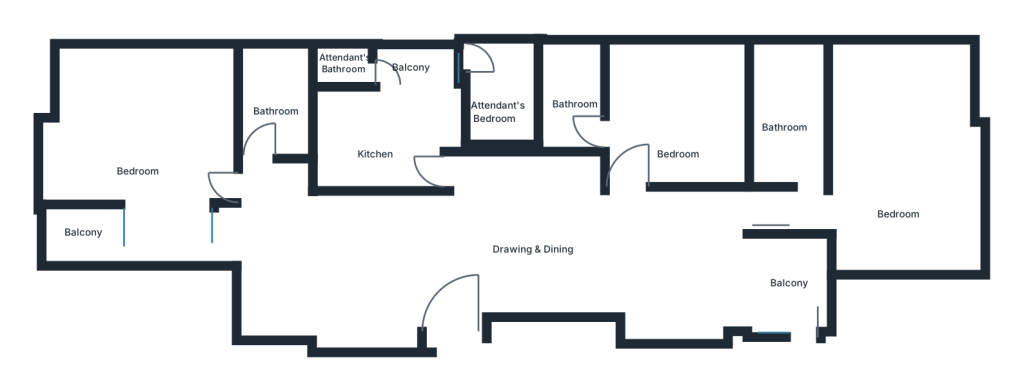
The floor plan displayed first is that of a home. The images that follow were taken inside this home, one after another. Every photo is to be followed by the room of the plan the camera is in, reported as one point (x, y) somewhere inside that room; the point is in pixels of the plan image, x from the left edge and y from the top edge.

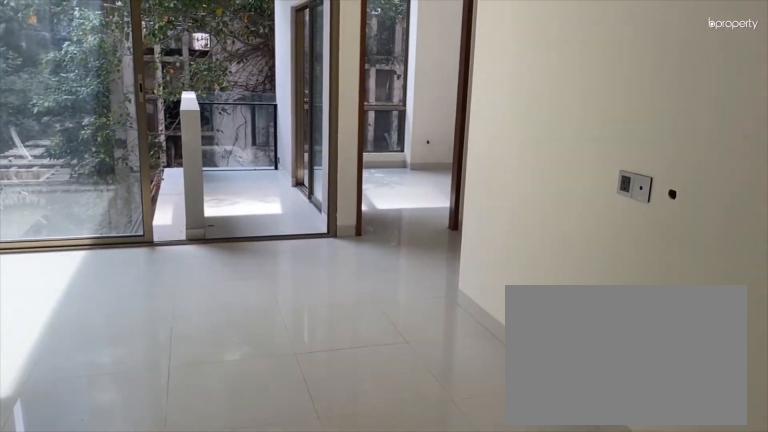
(379, 268)
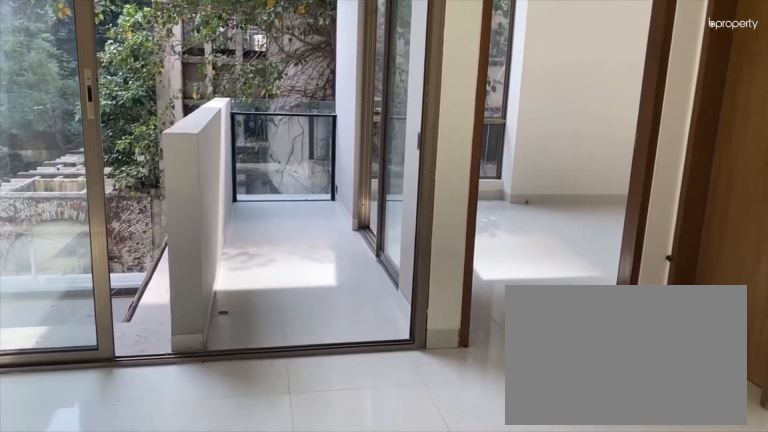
(379, 268)
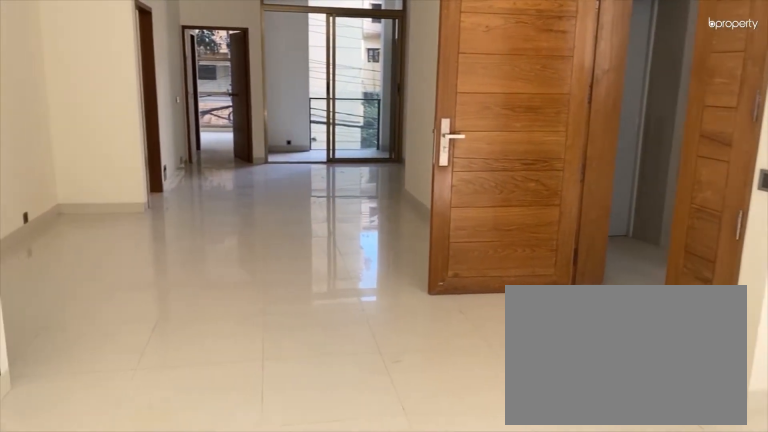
(304, 257)
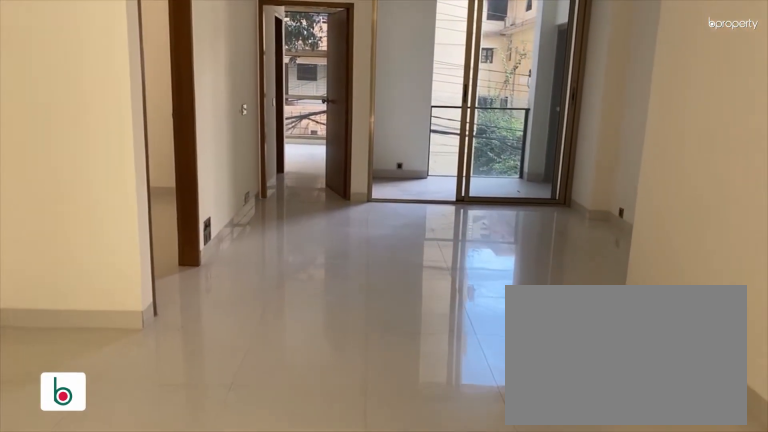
(421, 250)
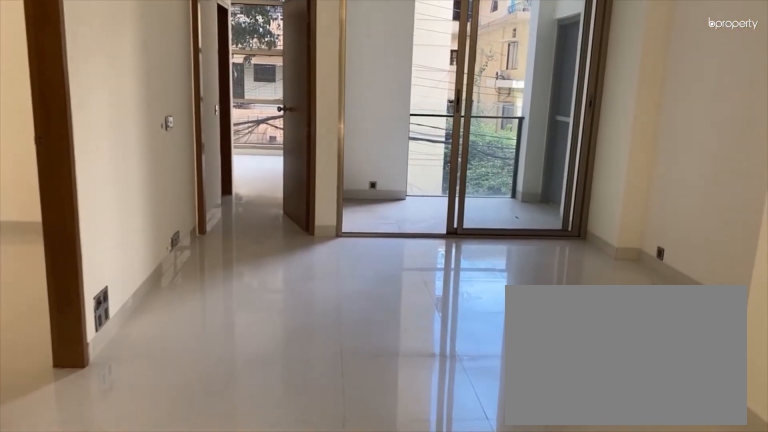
(612, 248)
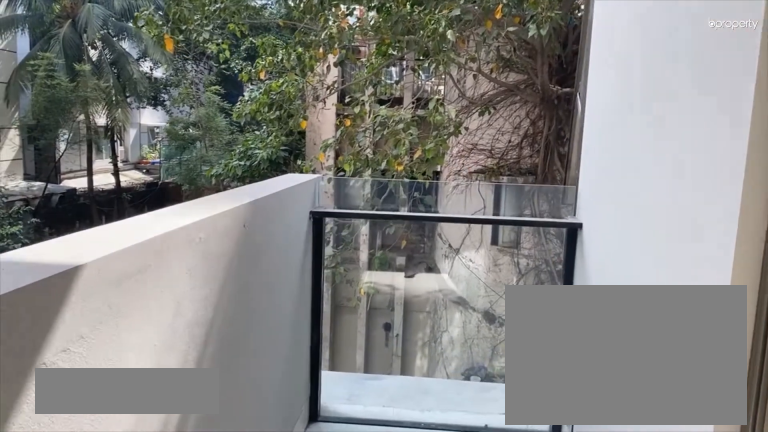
(96, 240)
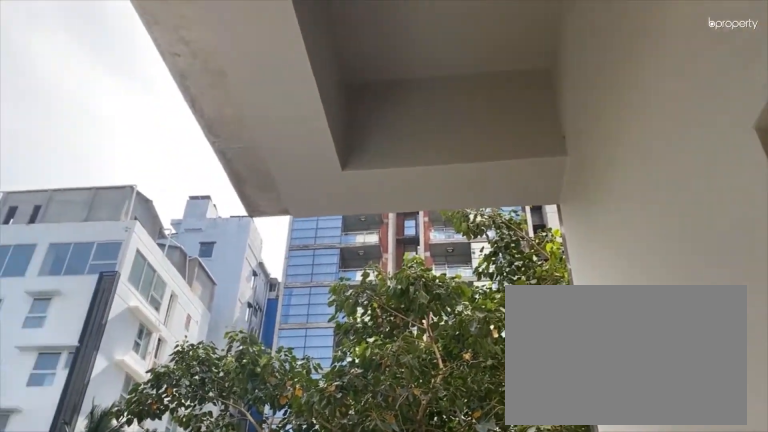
(96, 240)
